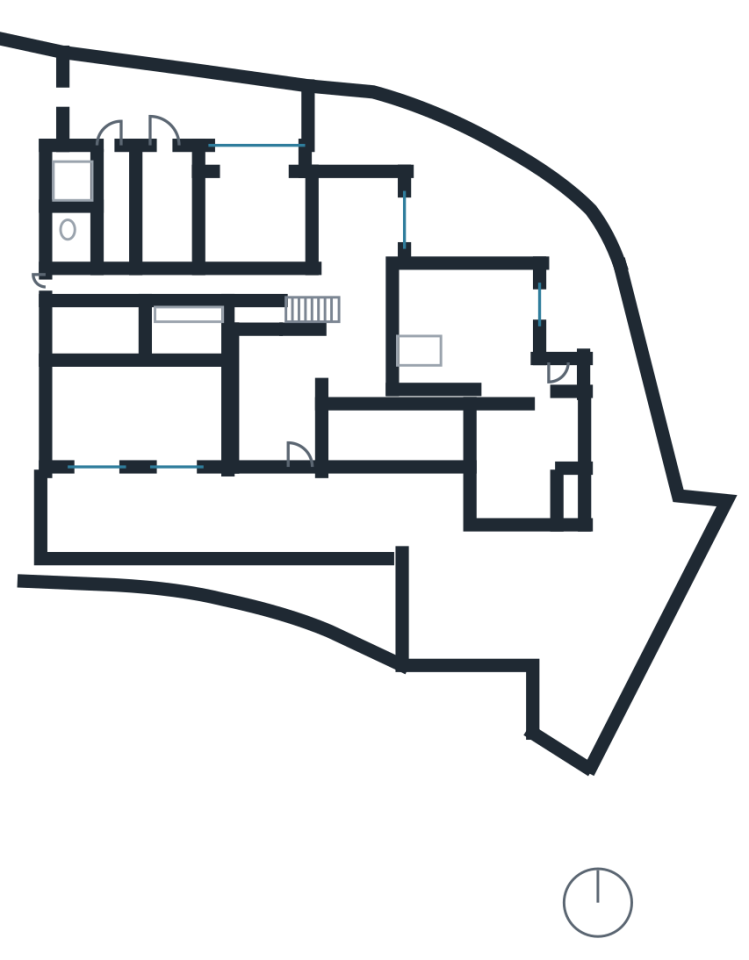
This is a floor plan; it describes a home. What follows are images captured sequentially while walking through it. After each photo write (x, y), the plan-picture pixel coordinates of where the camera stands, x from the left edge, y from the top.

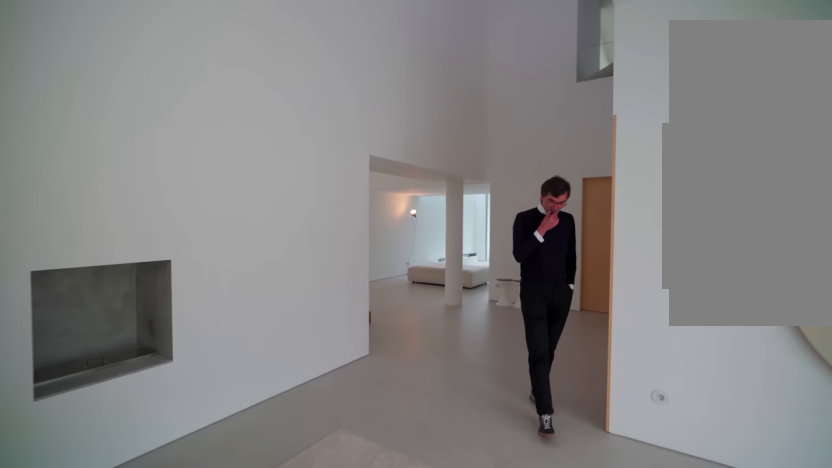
(252, 381)
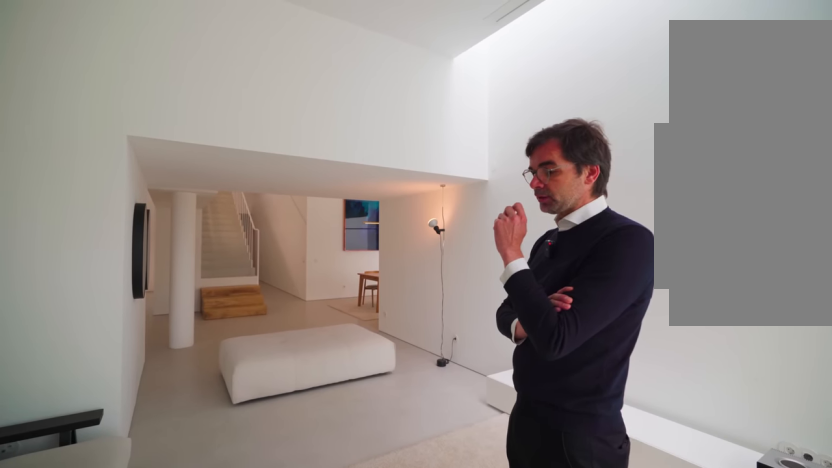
(518, 377)
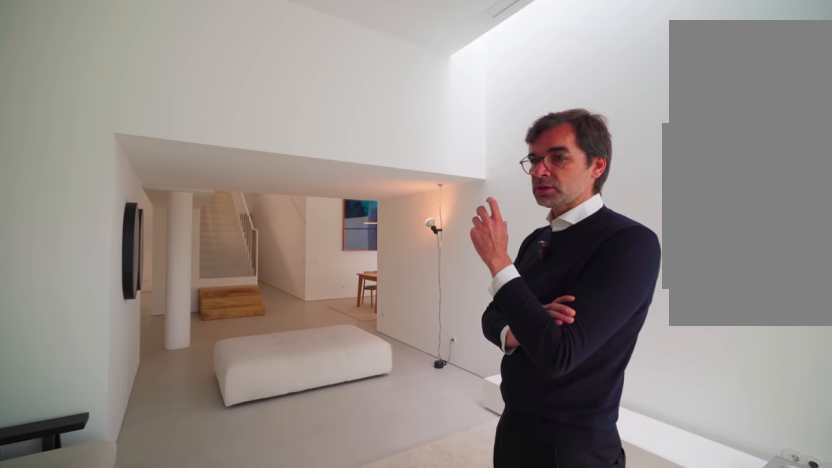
(518, 374)
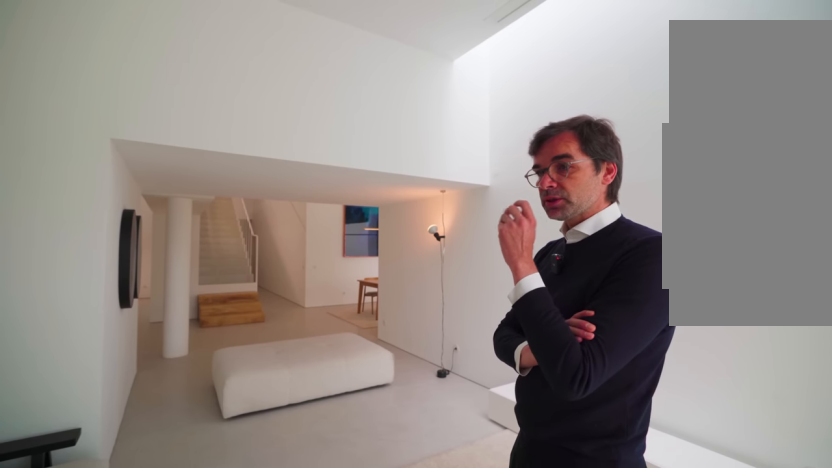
(518, 359)
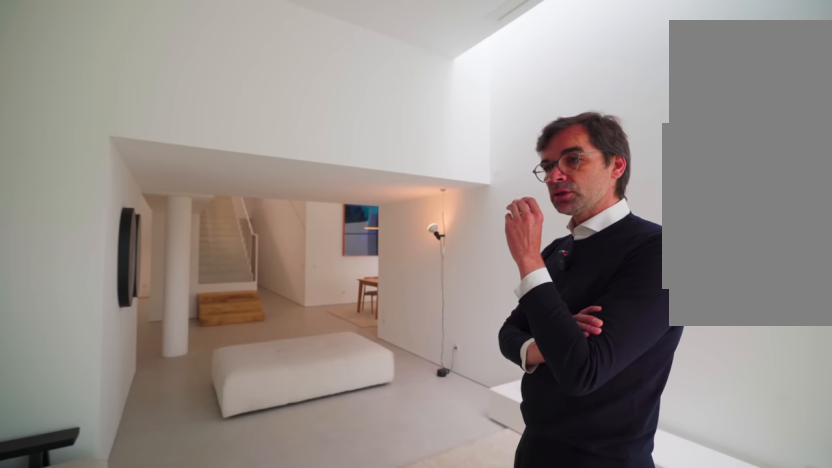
(515, 347)
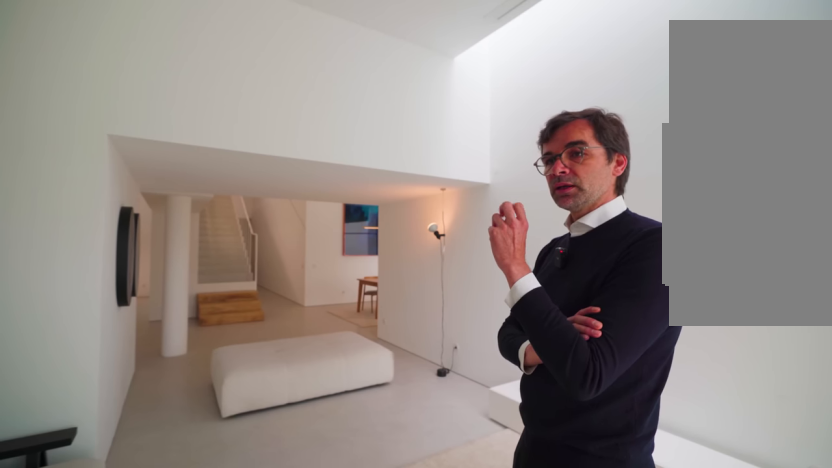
(515, 347)
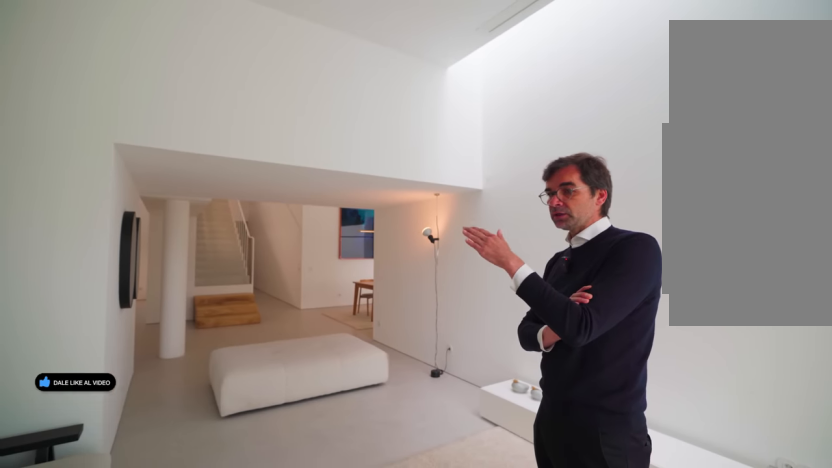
(515, 347)
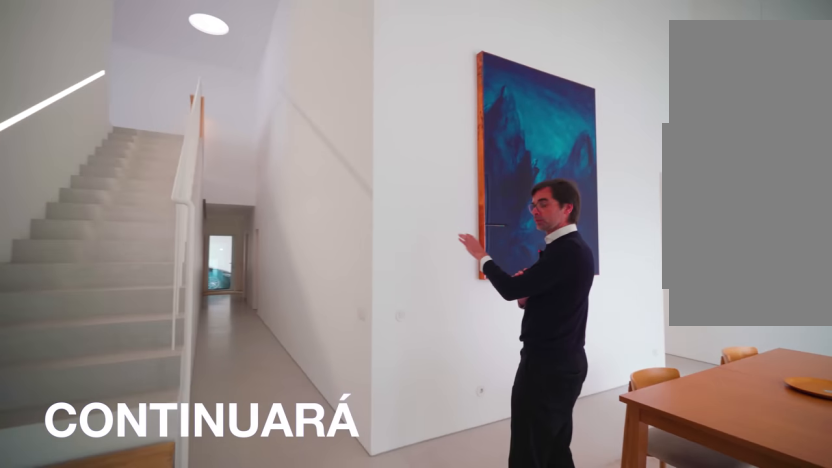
(360, 336)
